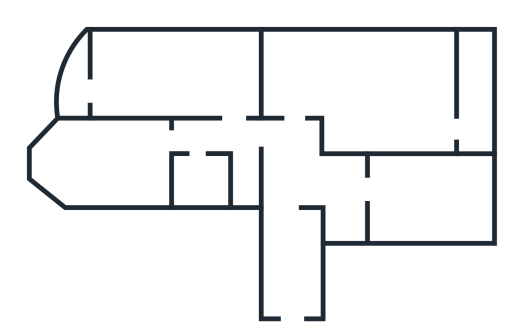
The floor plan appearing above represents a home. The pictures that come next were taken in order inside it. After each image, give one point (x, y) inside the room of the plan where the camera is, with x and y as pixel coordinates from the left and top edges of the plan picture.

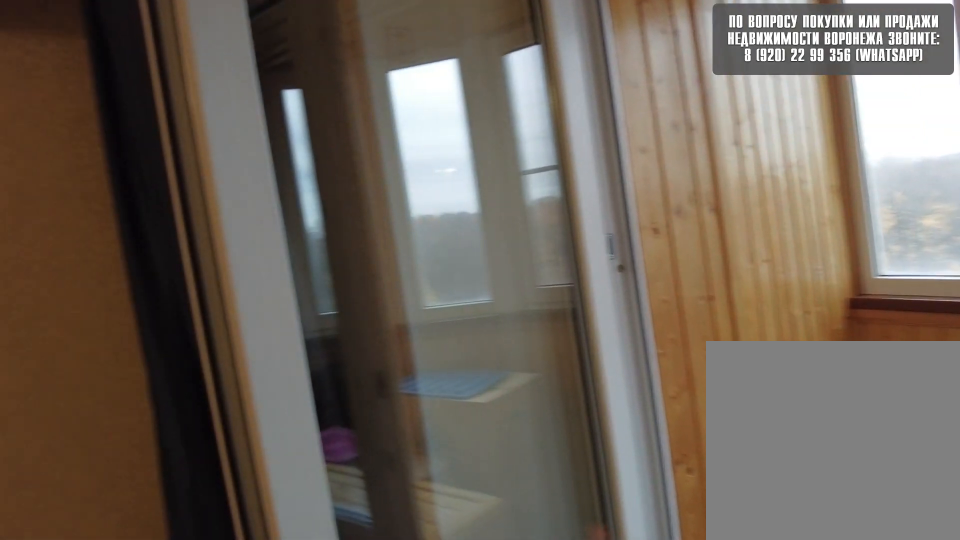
(118, 89)
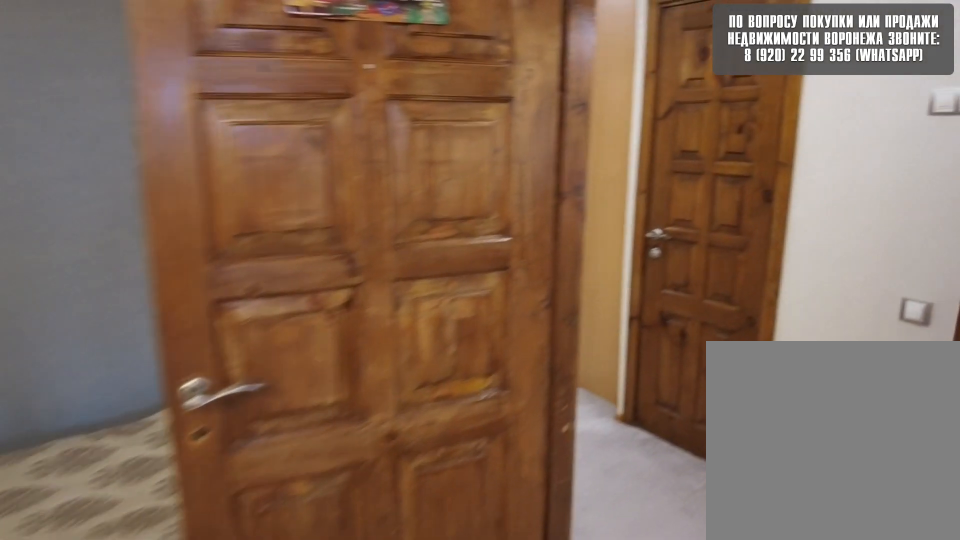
(194, 99)
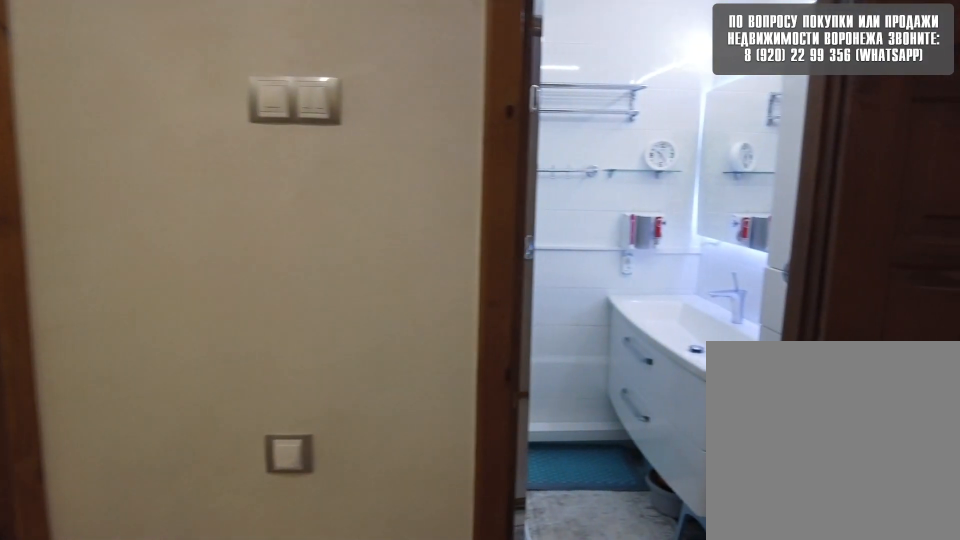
(244, 127)
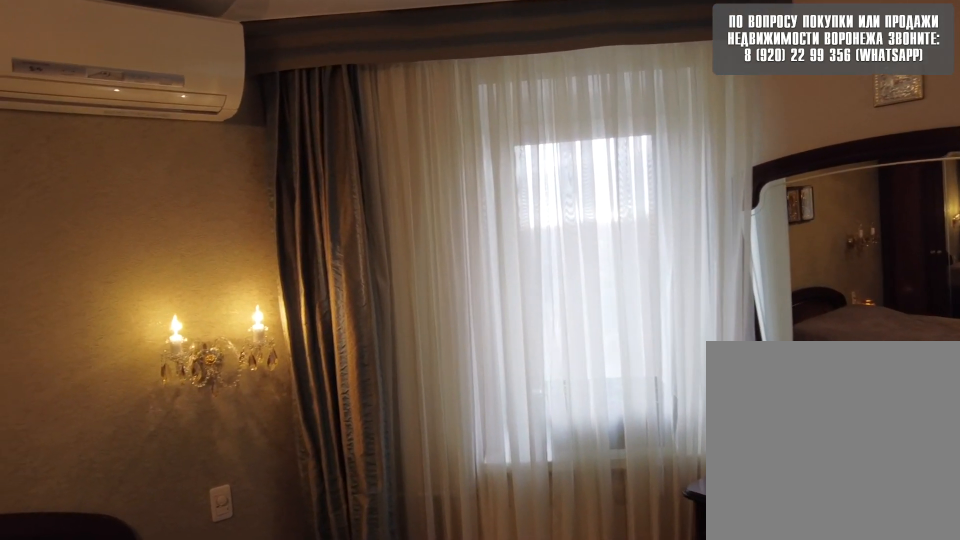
(118, 158)
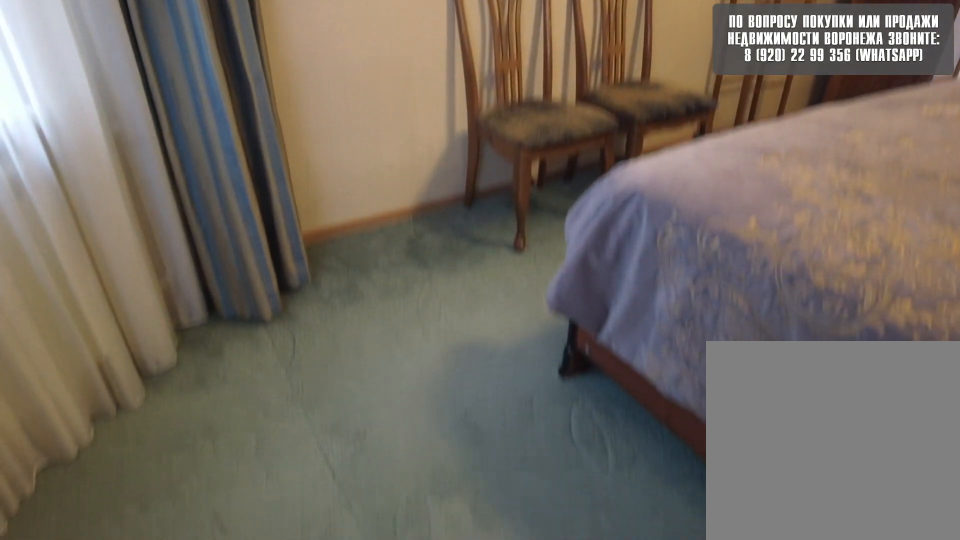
(118, 158)
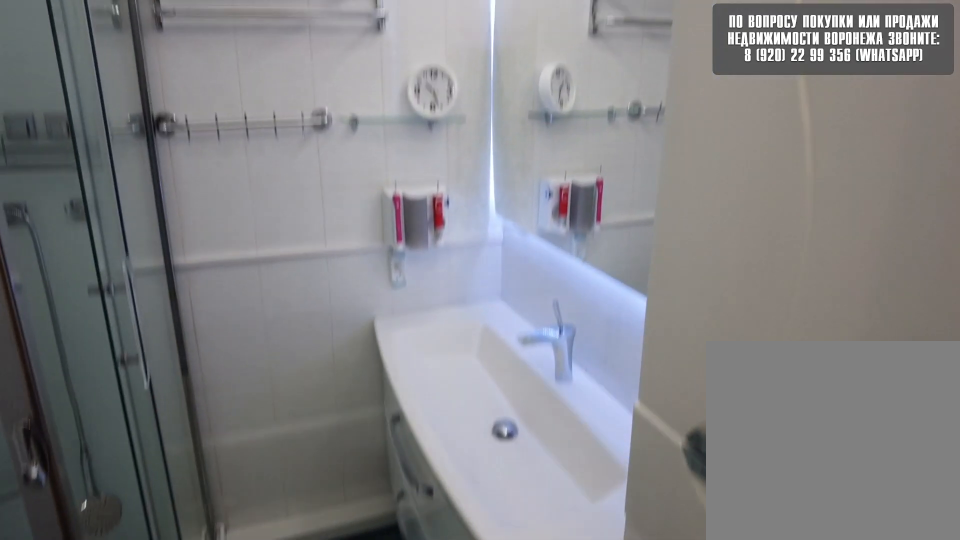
(196, 149)
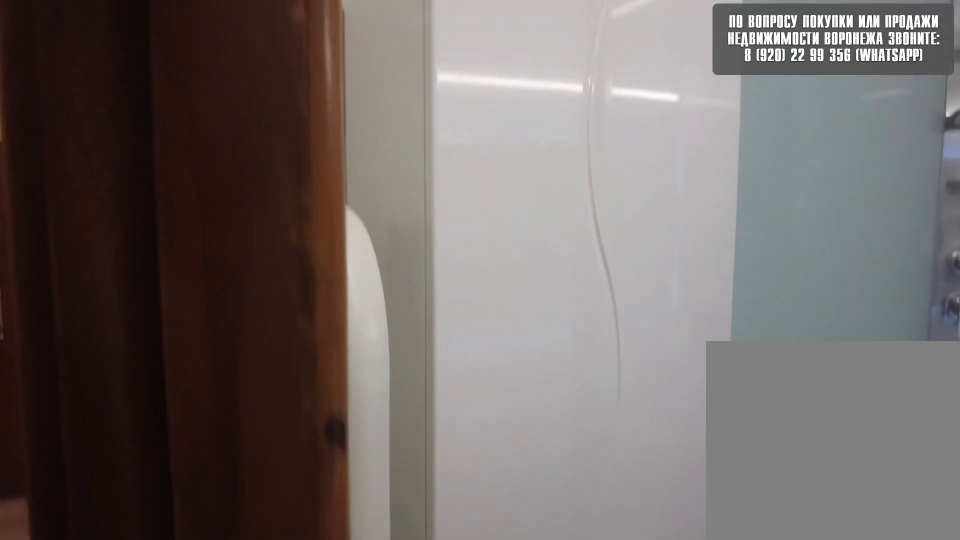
(196, 149)
